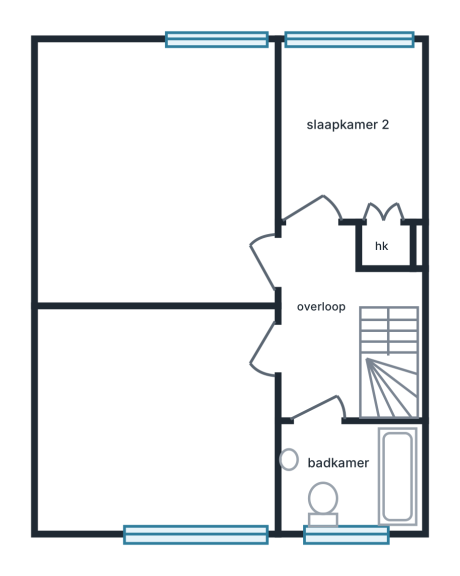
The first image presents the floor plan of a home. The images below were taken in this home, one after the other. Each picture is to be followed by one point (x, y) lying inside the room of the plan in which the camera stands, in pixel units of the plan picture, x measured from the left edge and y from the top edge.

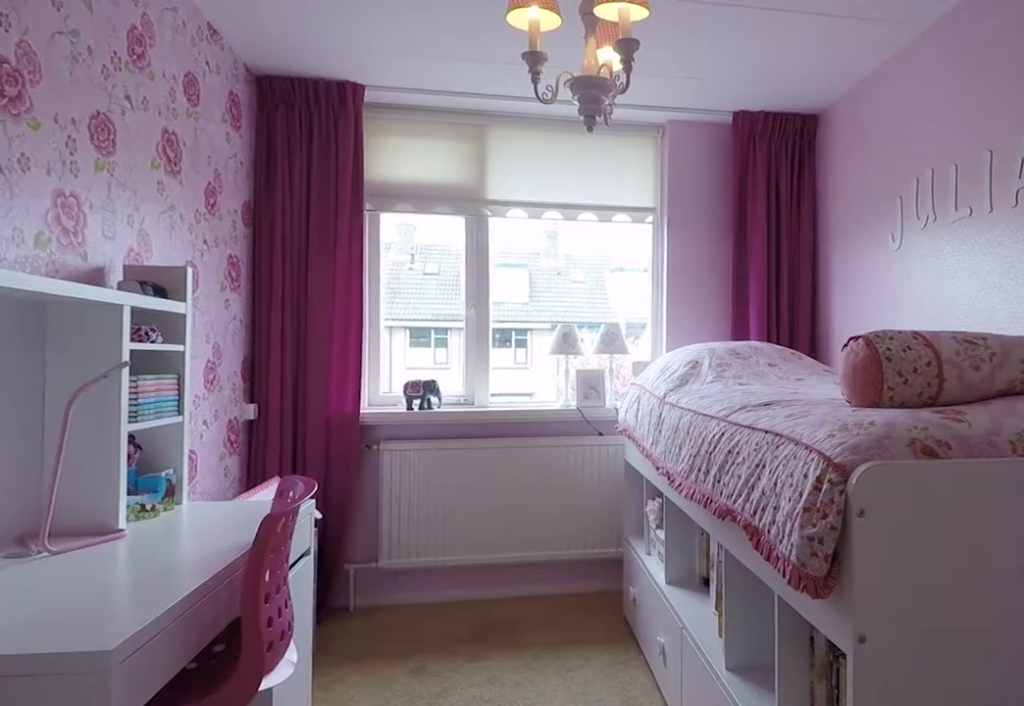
(351, 132)
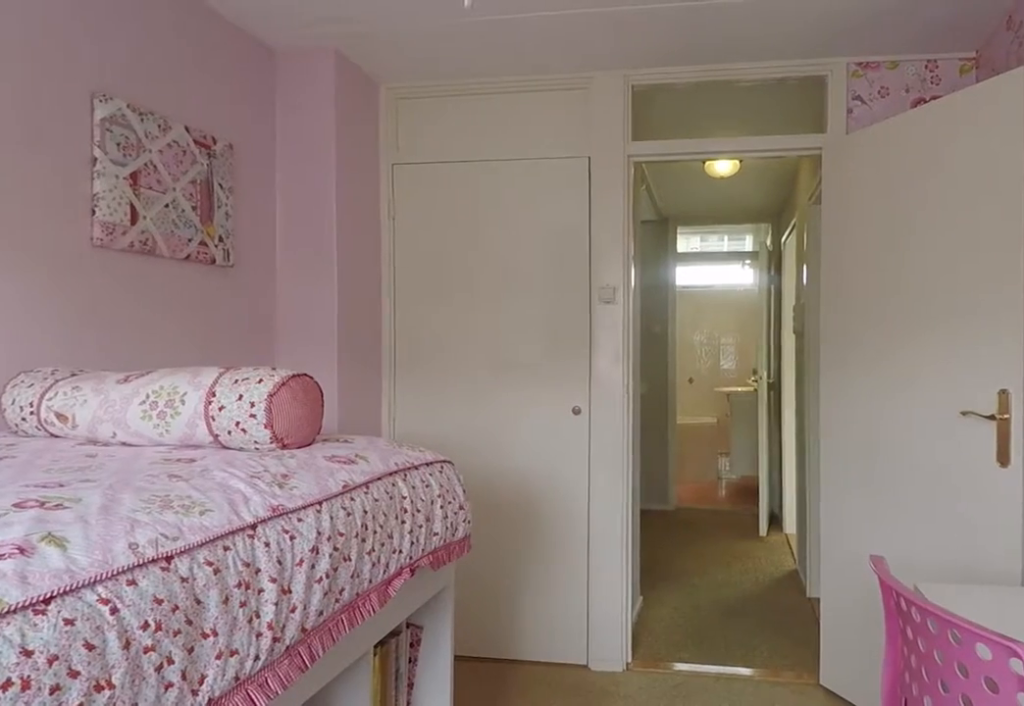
(351, 132)
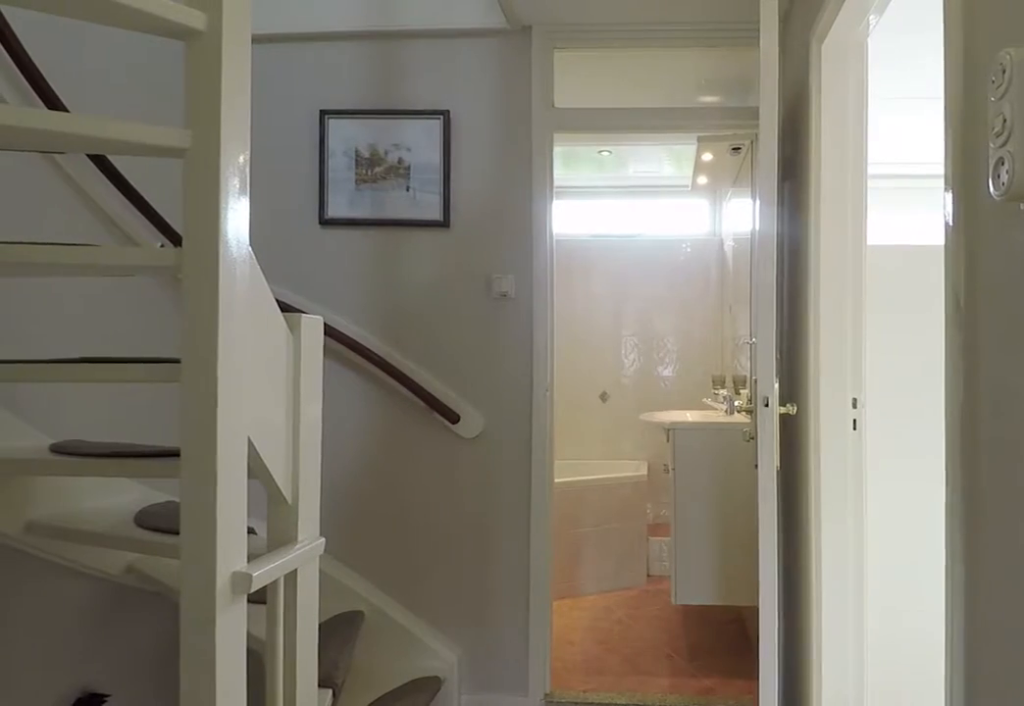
(327, 321)
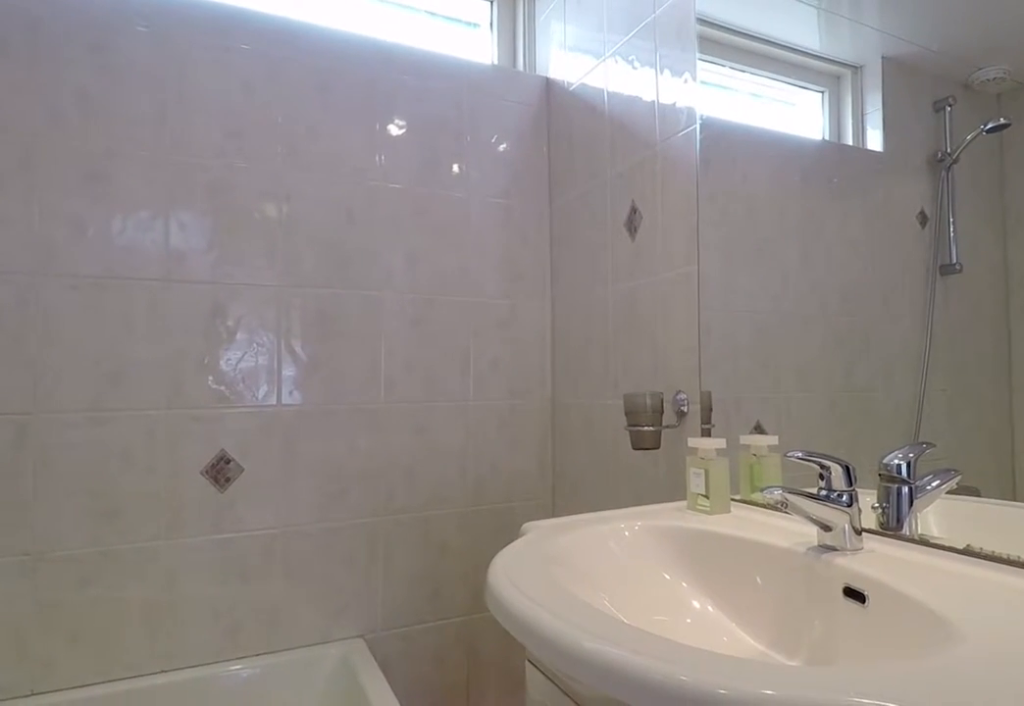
(348, 476)
